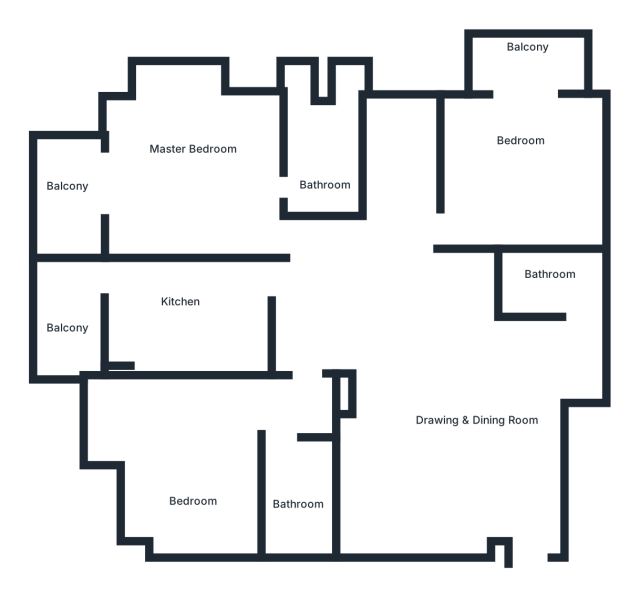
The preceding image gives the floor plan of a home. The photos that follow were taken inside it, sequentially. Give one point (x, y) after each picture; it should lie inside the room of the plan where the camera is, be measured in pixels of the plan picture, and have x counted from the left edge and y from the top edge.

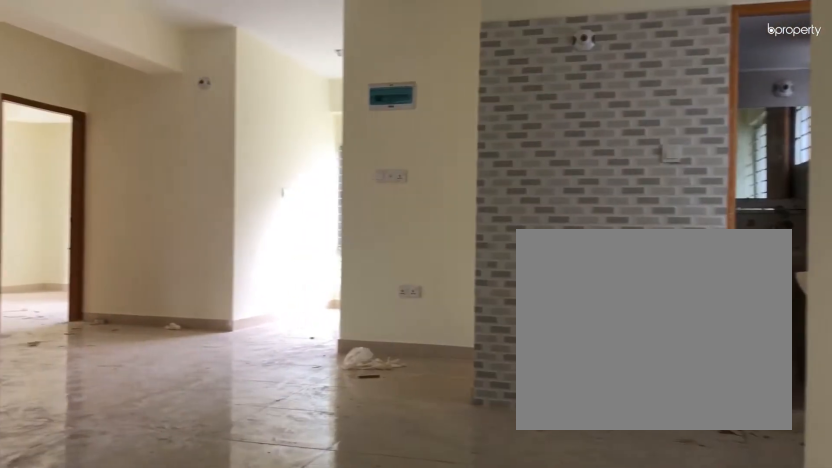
(520, 483)
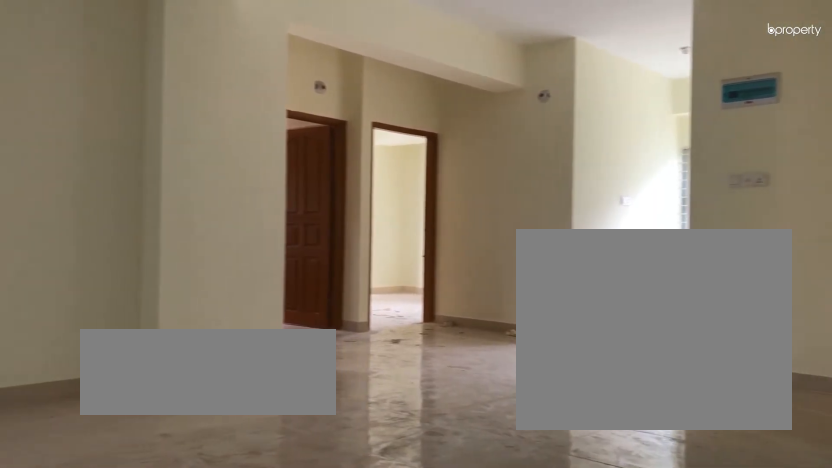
(520, 483)
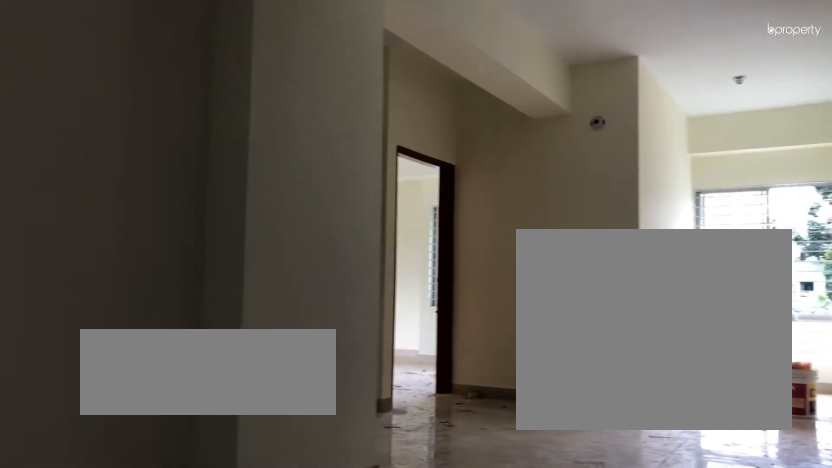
(412, 351)
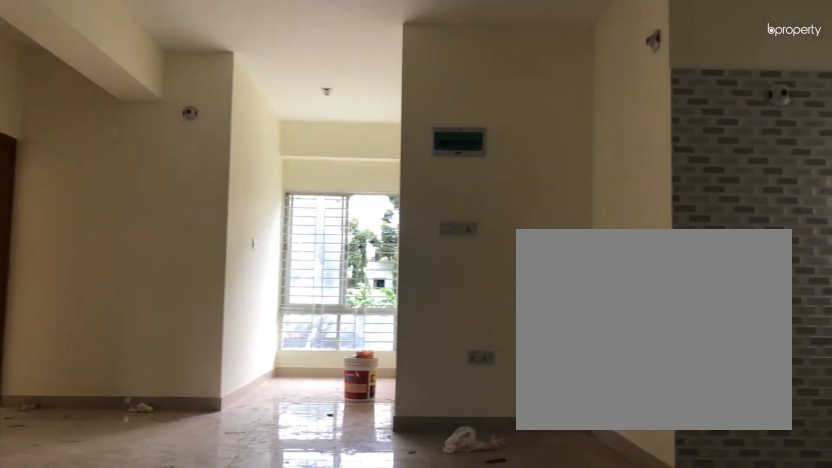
(412, 351)
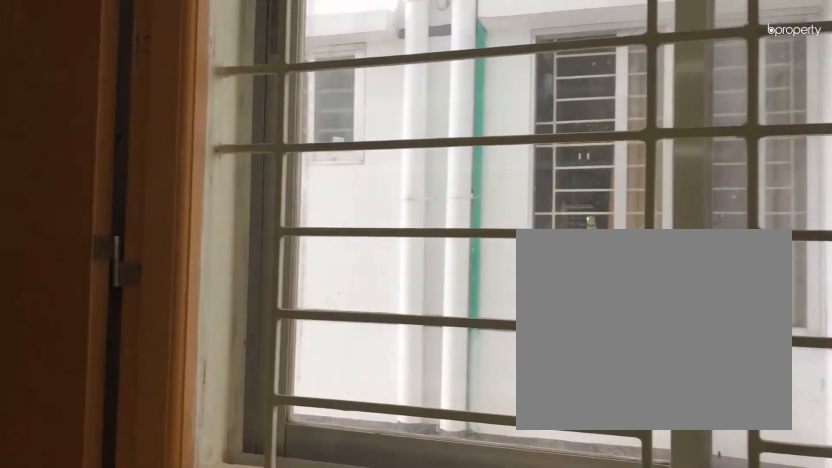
(575, 339)
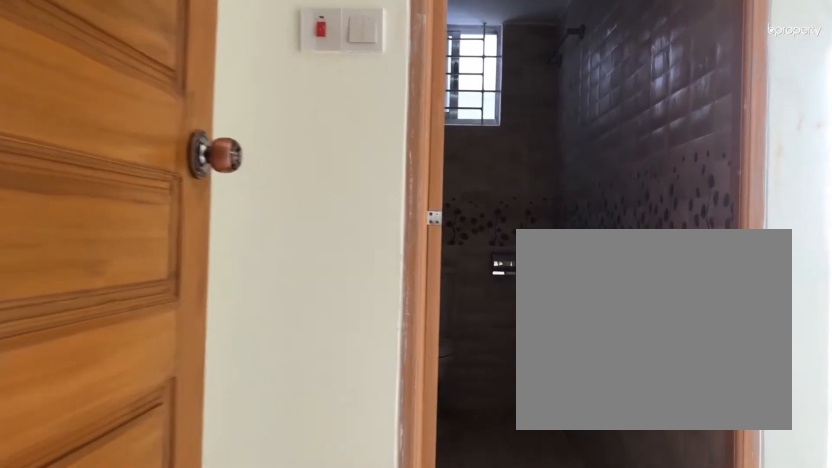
(258, 418)
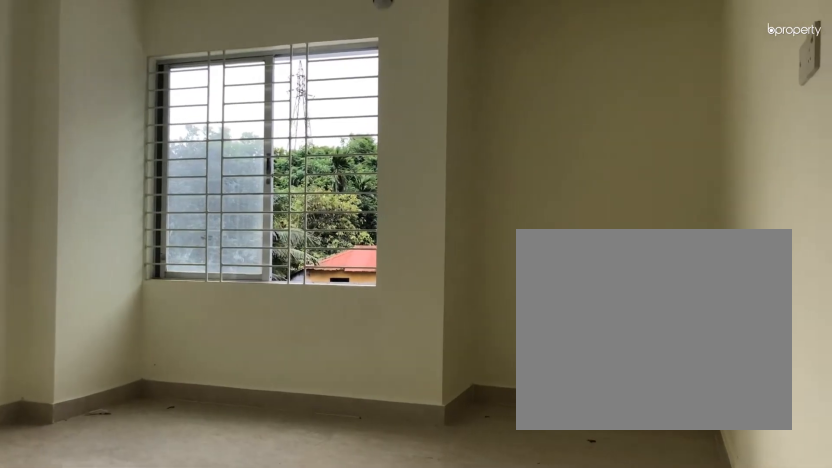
(193, 454)
